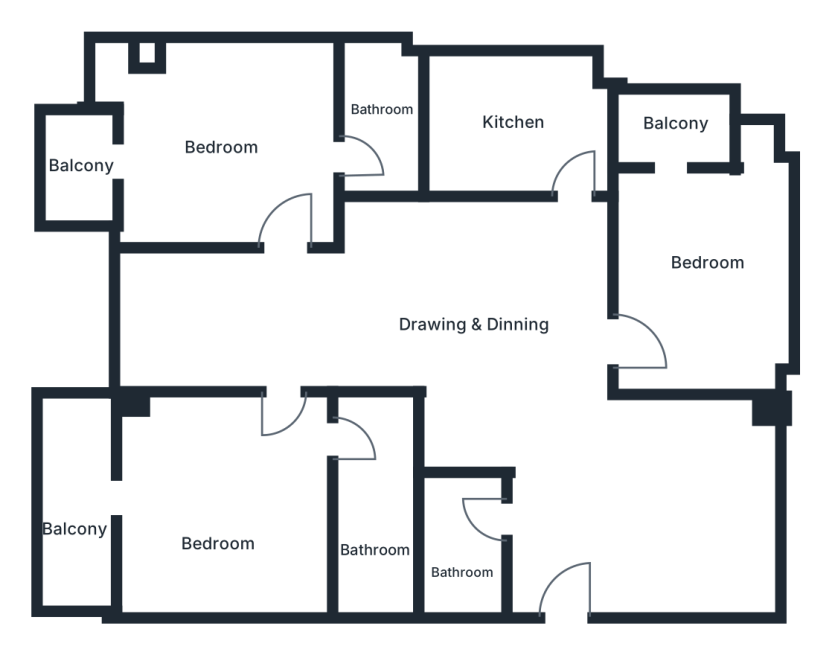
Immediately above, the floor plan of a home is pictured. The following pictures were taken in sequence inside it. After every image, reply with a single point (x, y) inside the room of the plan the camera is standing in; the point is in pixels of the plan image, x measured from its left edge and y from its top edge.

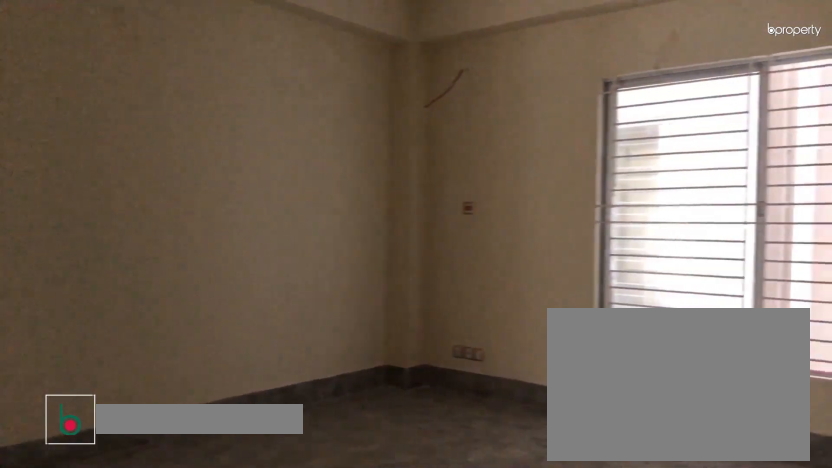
(672, 508)
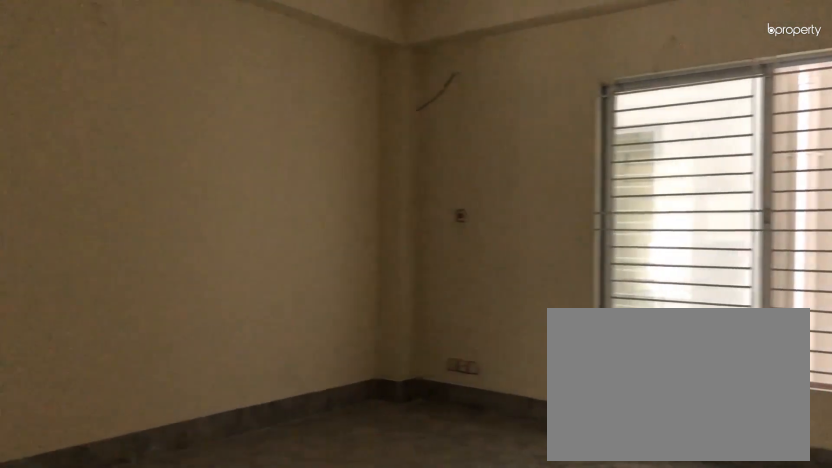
(672, 508)
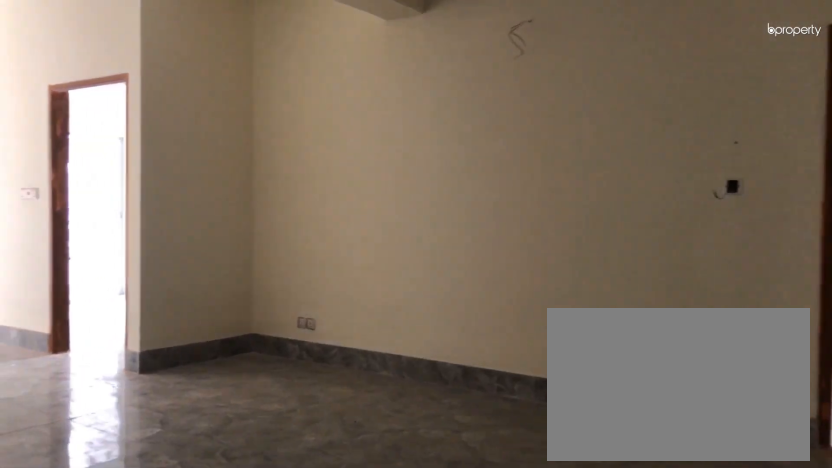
(483, 320)
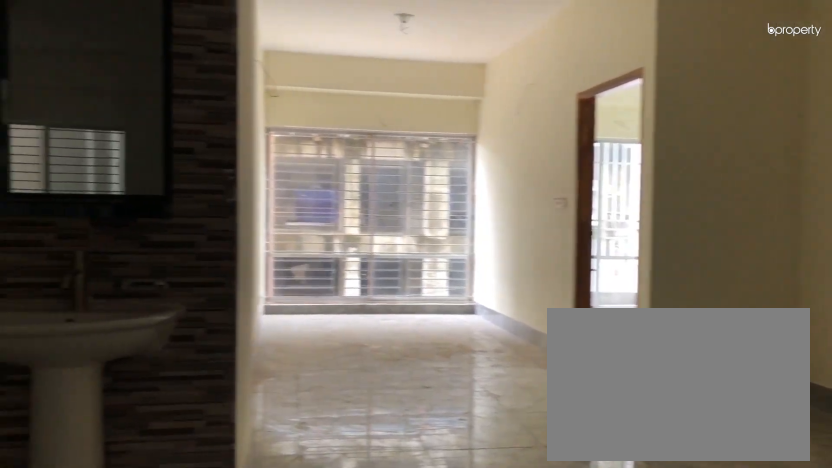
(483, 320)
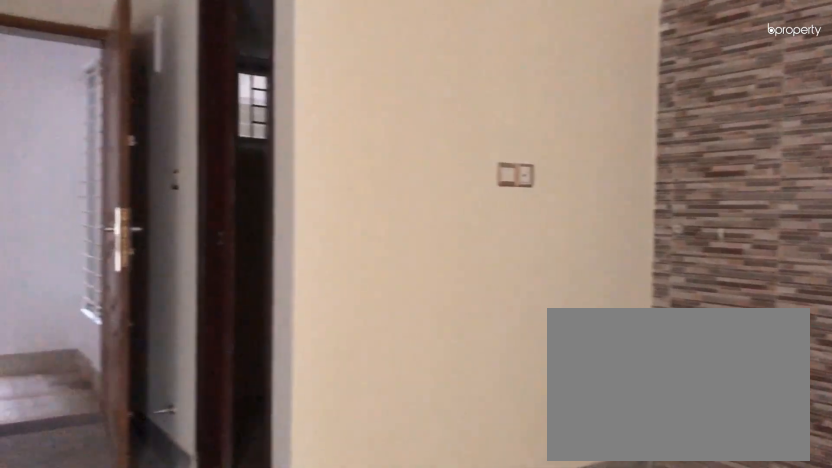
(289, 303)
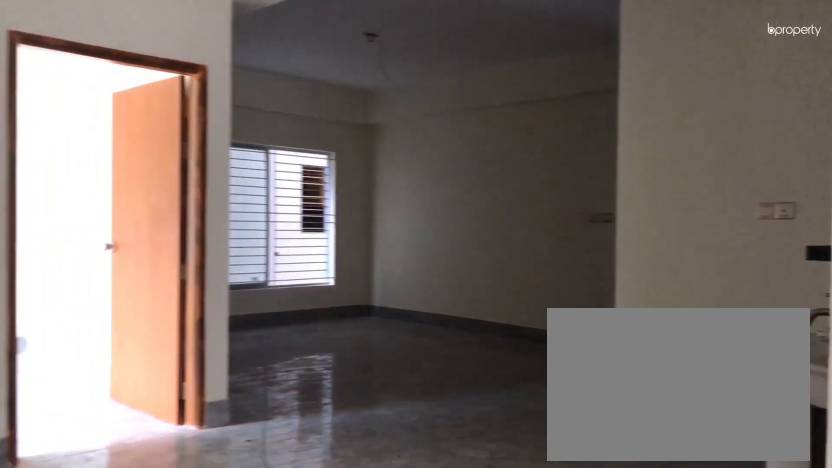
(418, 340)
